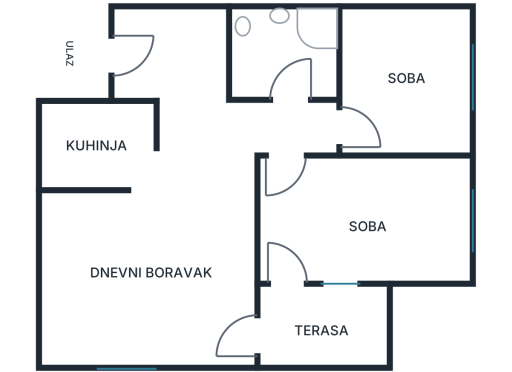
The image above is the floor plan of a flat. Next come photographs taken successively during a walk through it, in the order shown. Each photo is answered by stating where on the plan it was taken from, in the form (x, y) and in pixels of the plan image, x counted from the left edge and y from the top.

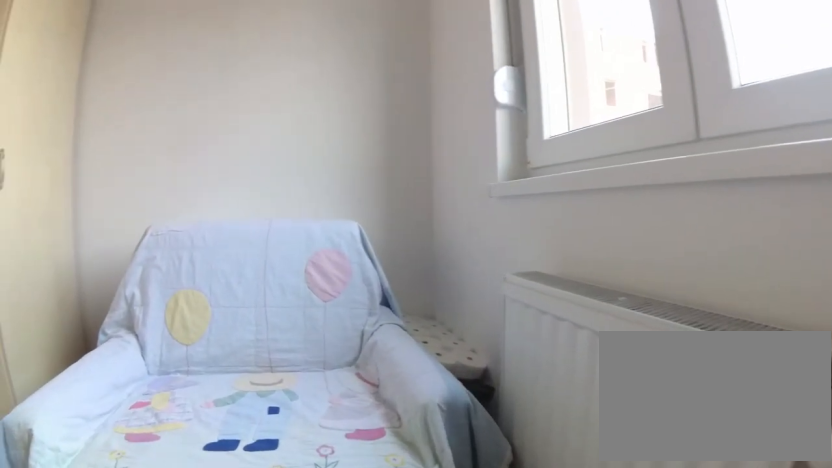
(427, 106)
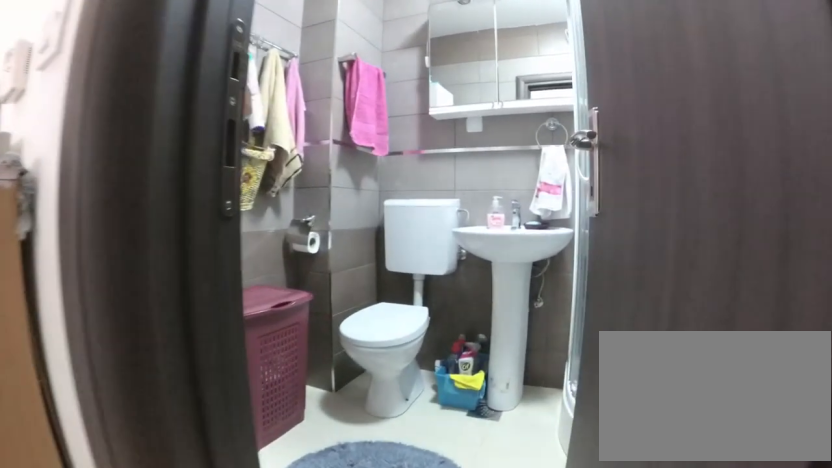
(309, 133)
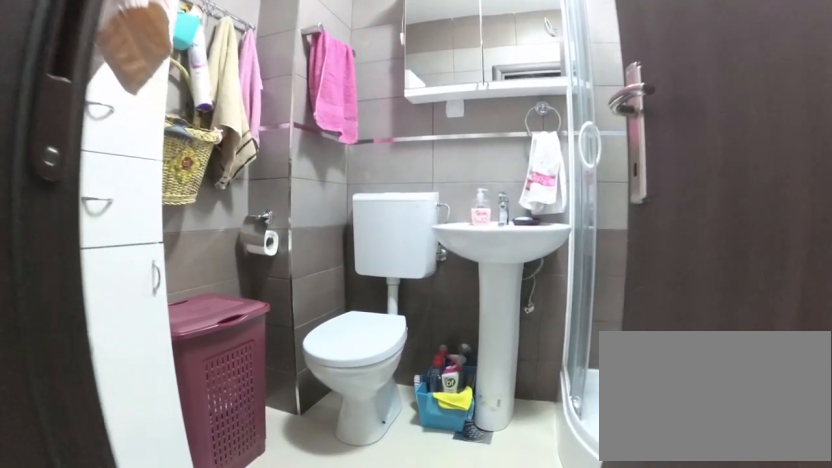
(297, 130)
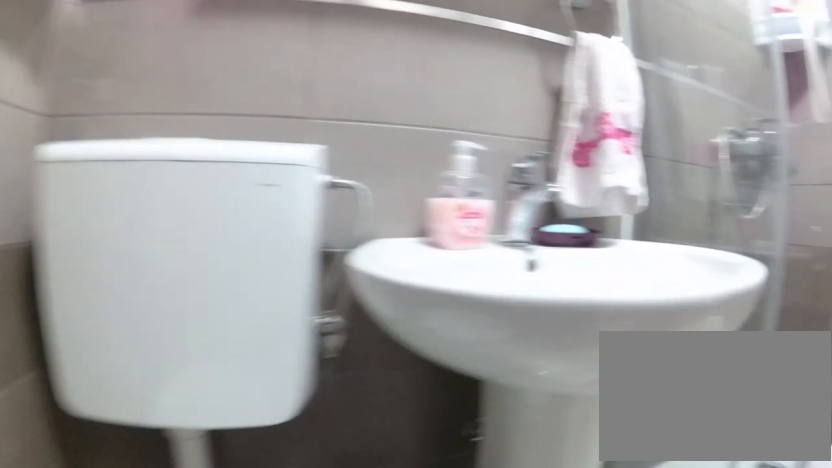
(256, 64)
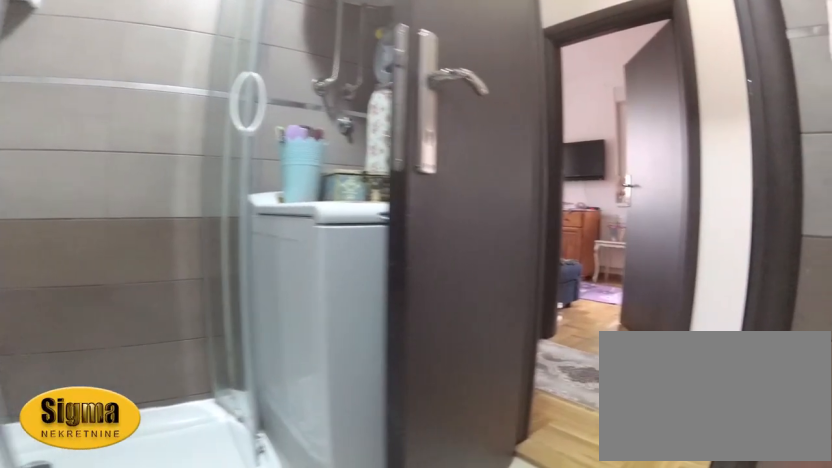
(266, 38)
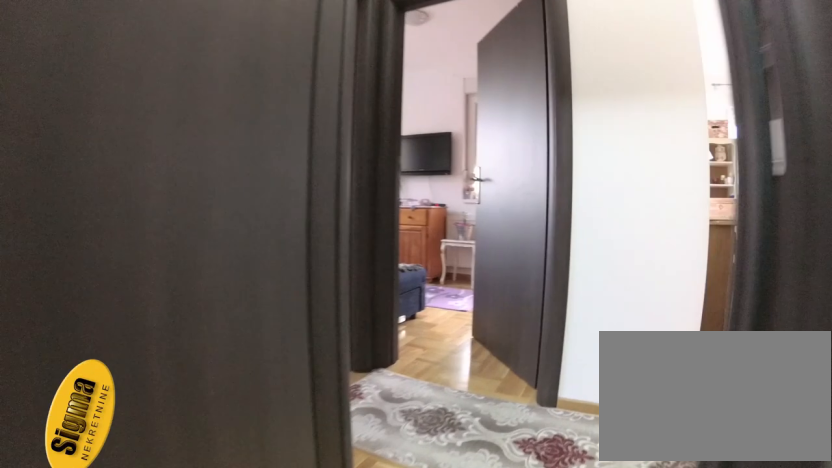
(287, 60)
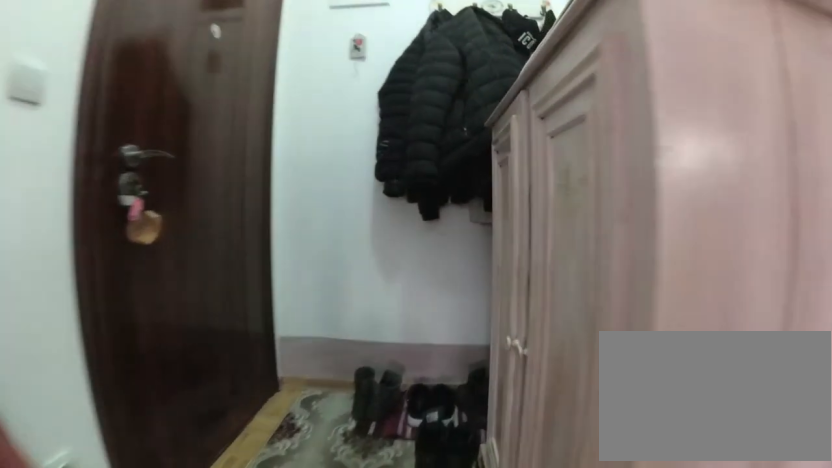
(205, 108)
